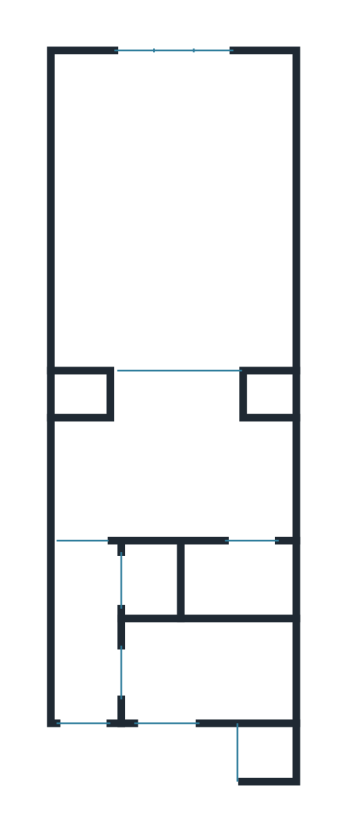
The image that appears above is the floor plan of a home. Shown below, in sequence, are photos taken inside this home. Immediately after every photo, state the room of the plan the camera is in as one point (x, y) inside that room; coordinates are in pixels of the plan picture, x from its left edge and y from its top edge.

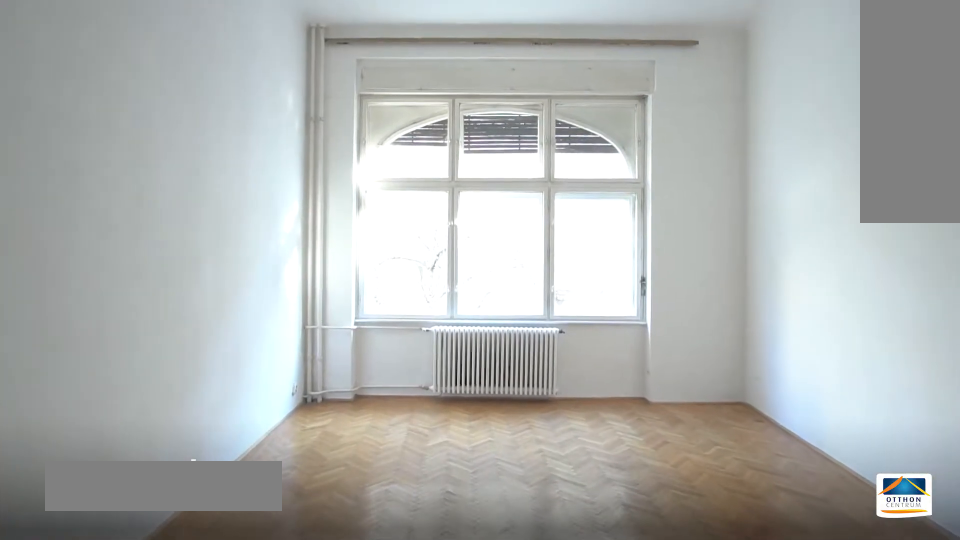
(179, 215)
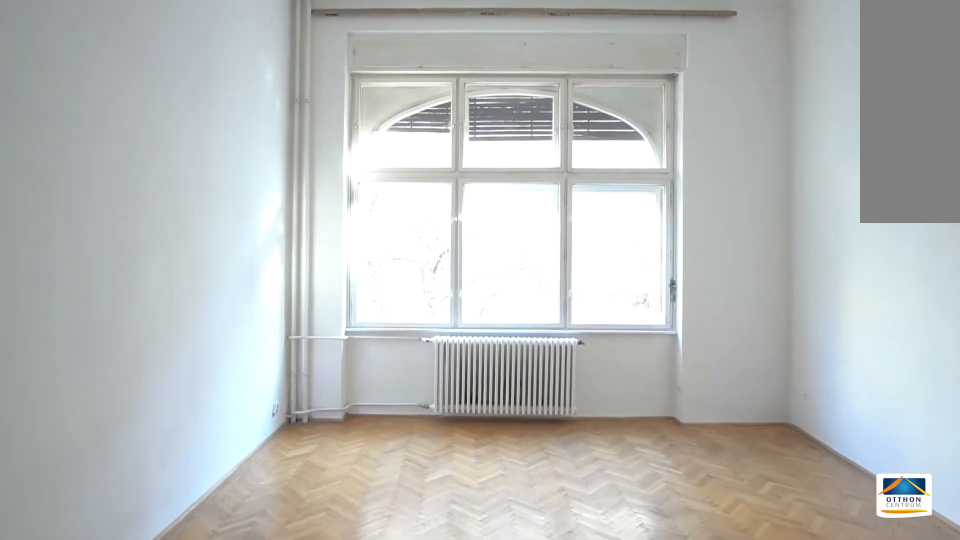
(179, 215)
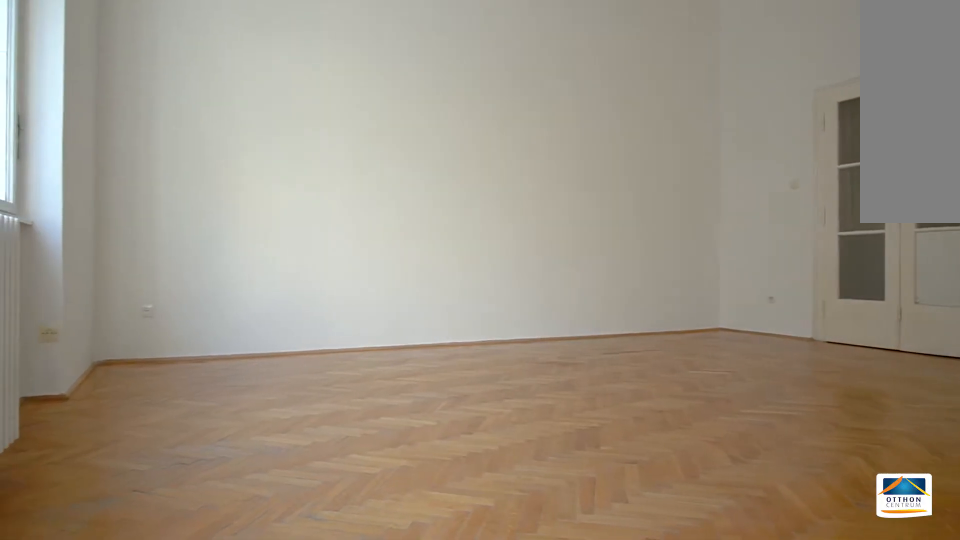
(179, 215)
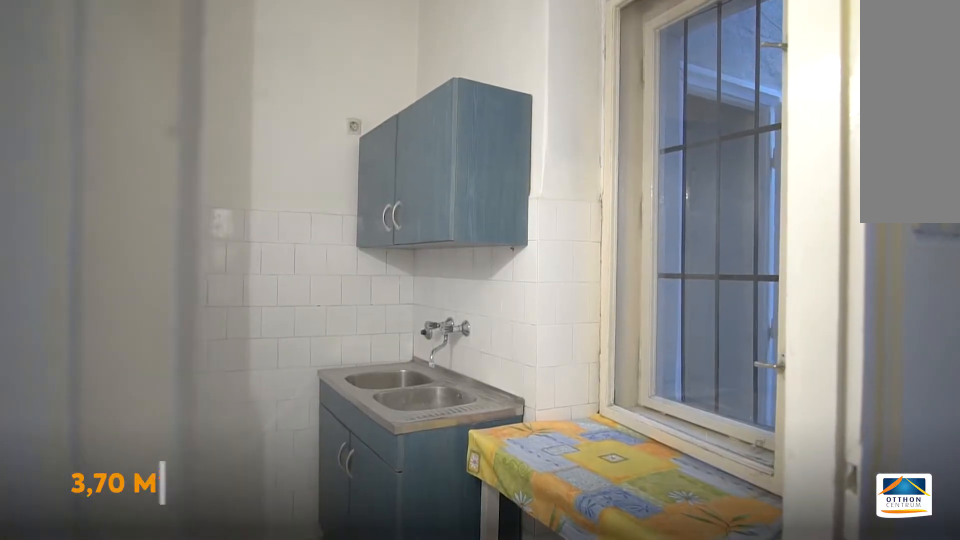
(203, 670)
